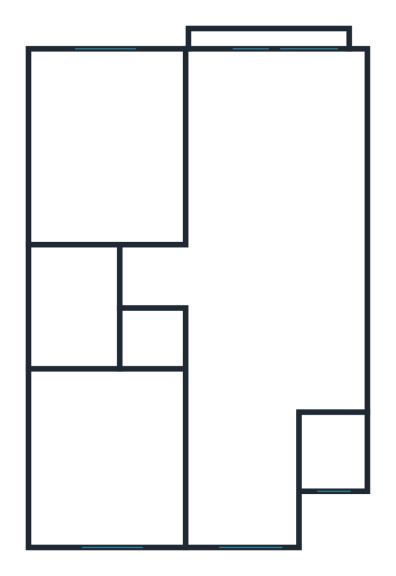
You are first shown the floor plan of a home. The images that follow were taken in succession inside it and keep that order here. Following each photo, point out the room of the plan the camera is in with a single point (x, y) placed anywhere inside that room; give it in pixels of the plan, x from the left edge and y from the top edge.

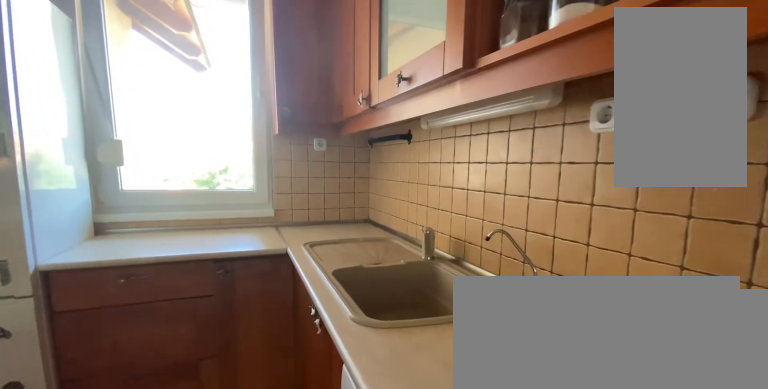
(238, 461)
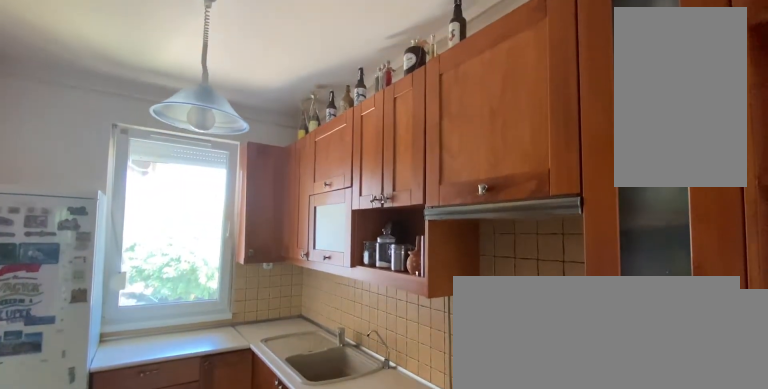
(238, 461)
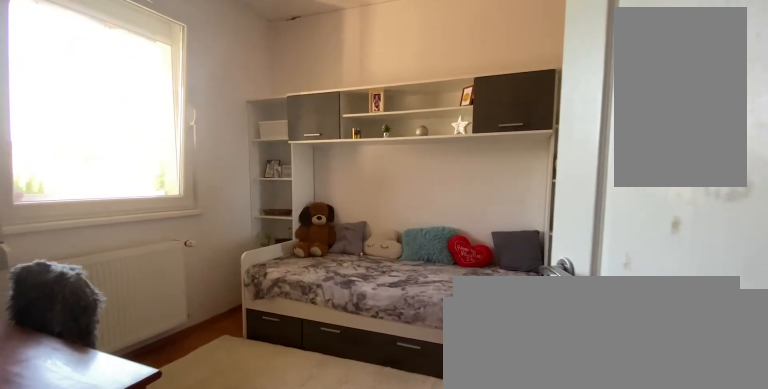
(120, 461)
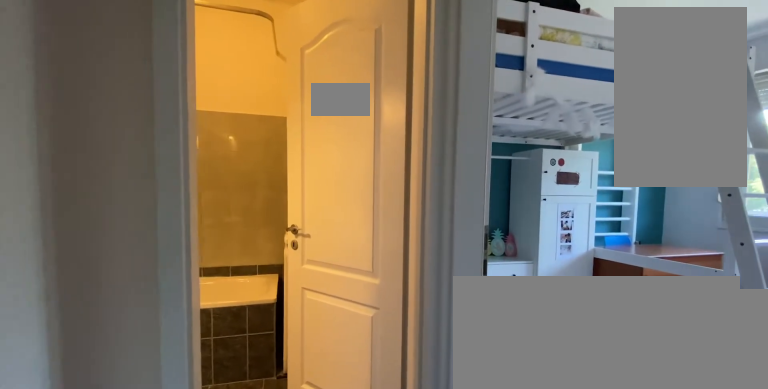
(158, 276)
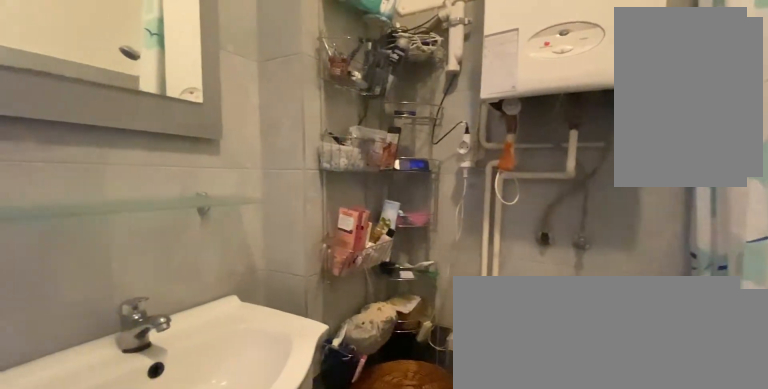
(79, 305)
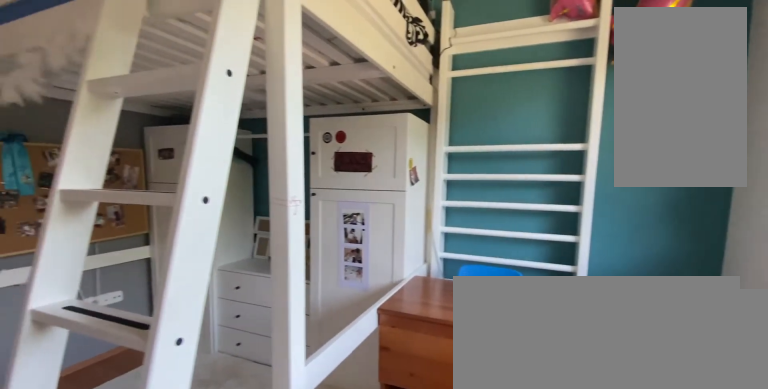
(119, 161)
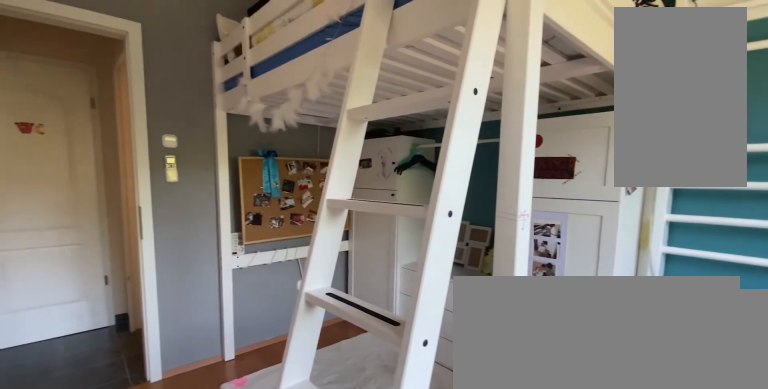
(119, 161)
